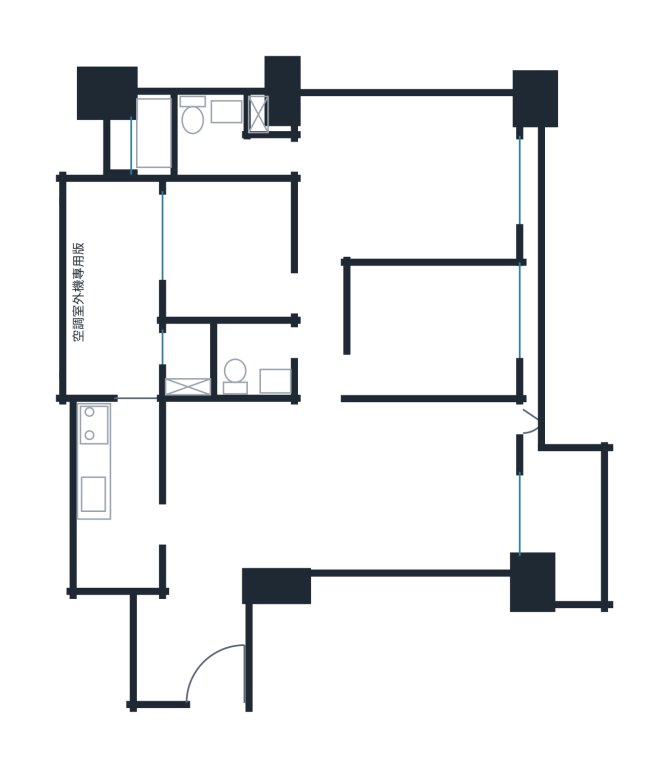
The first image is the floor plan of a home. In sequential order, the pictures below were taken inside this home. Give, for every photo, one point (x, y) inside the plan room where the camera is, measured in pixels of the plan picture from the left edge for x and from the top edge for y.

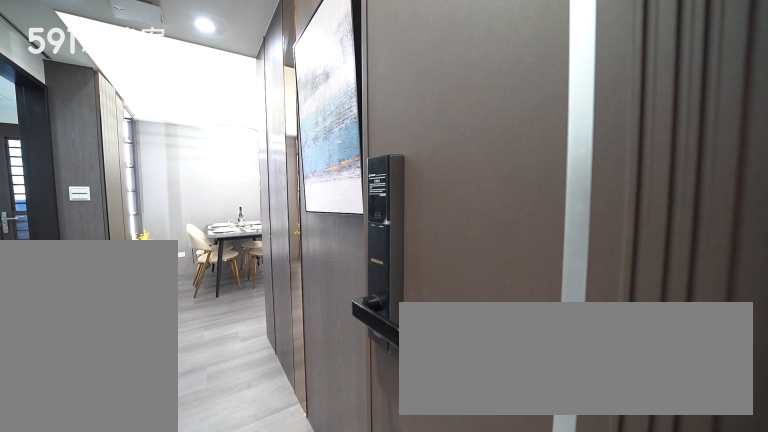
(193, 651)
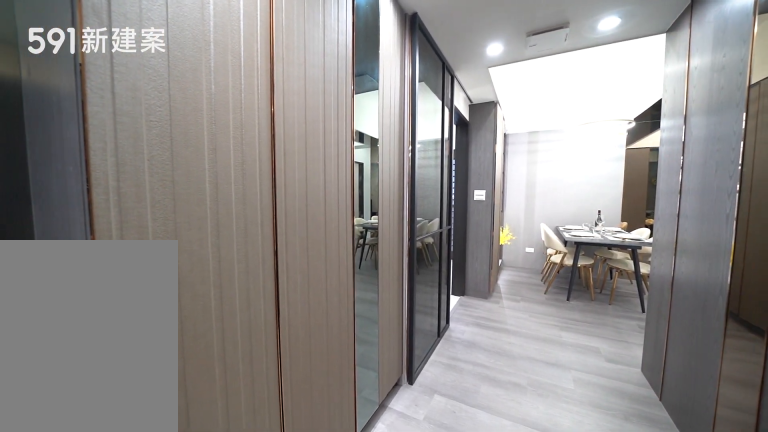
(193, 651)
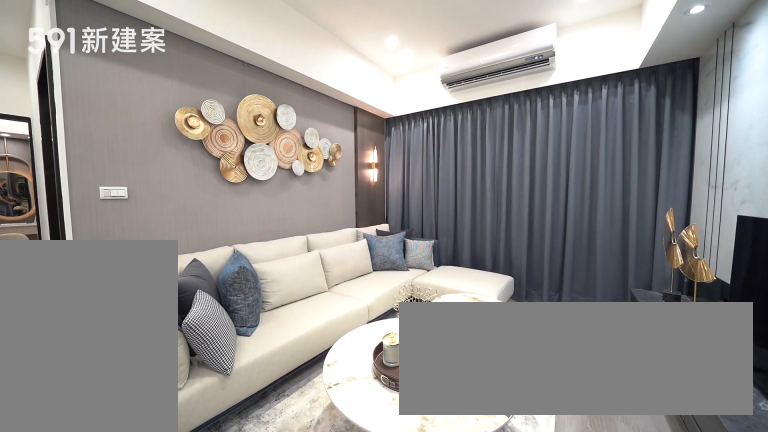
(437, 484)
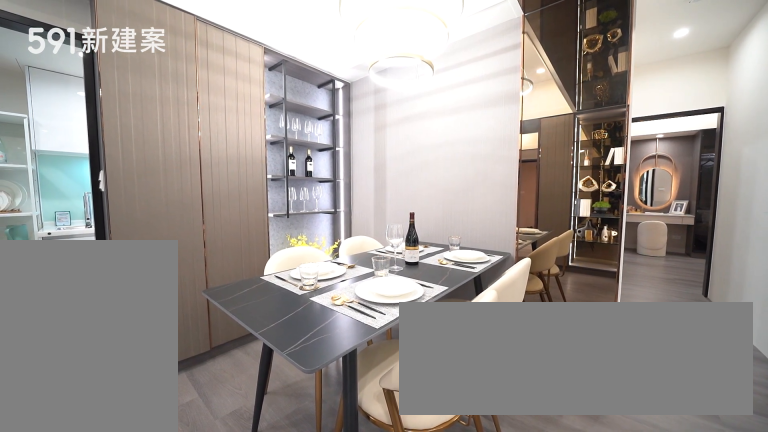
(249, 463)
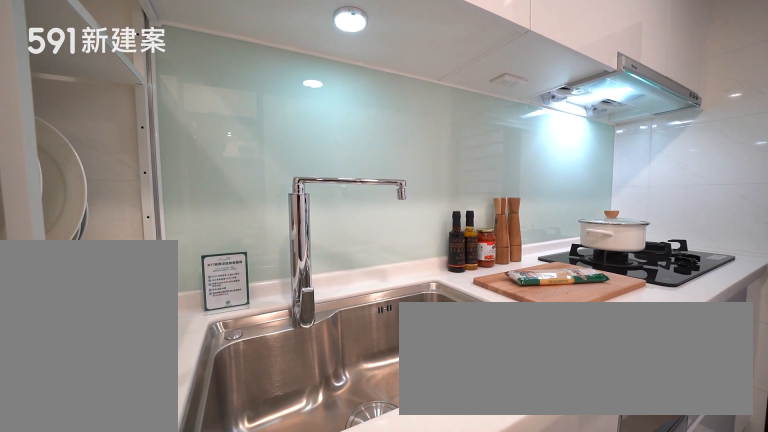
(118, 494)
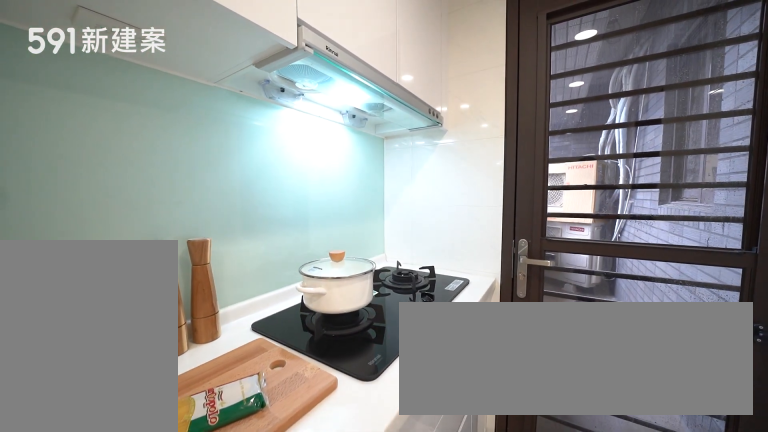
(118, 494)
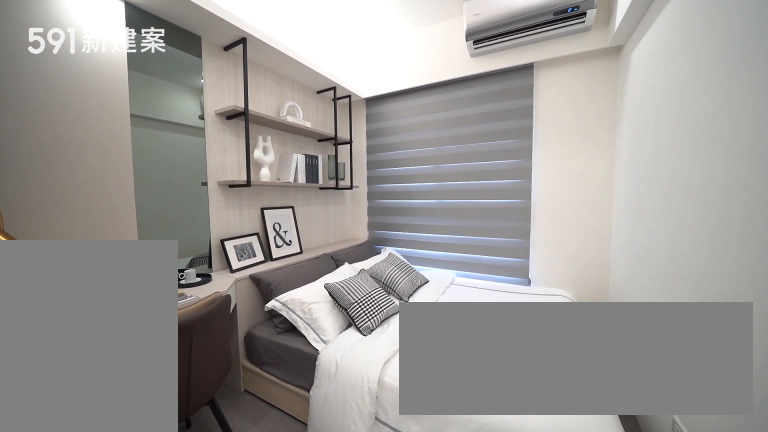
(437, 327)
